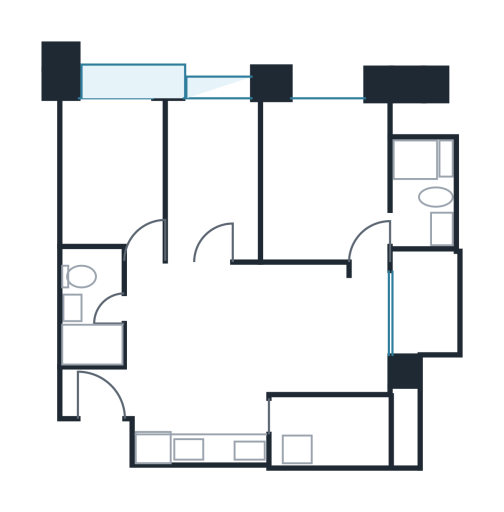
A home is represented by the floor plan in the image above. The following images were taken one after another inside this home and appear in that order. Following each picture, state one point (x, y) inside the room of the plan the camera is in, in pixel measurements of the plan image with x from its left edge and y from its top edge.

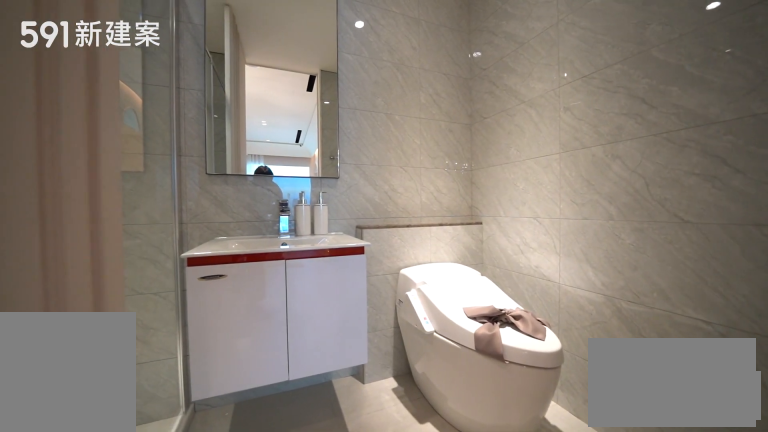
(90, 306)
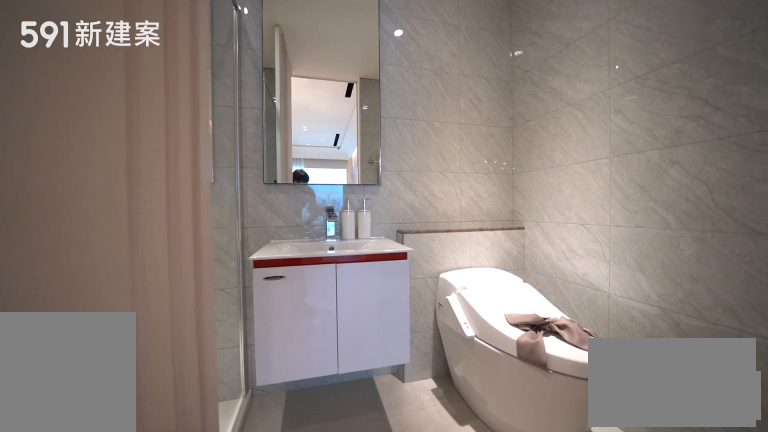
(90, 306)
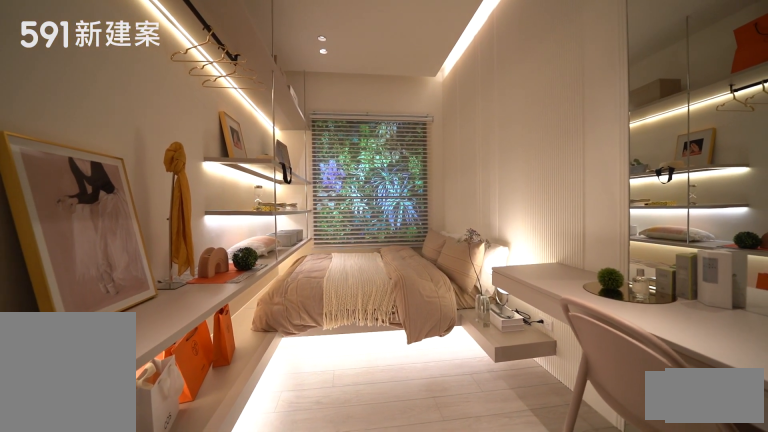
(209, 180)
